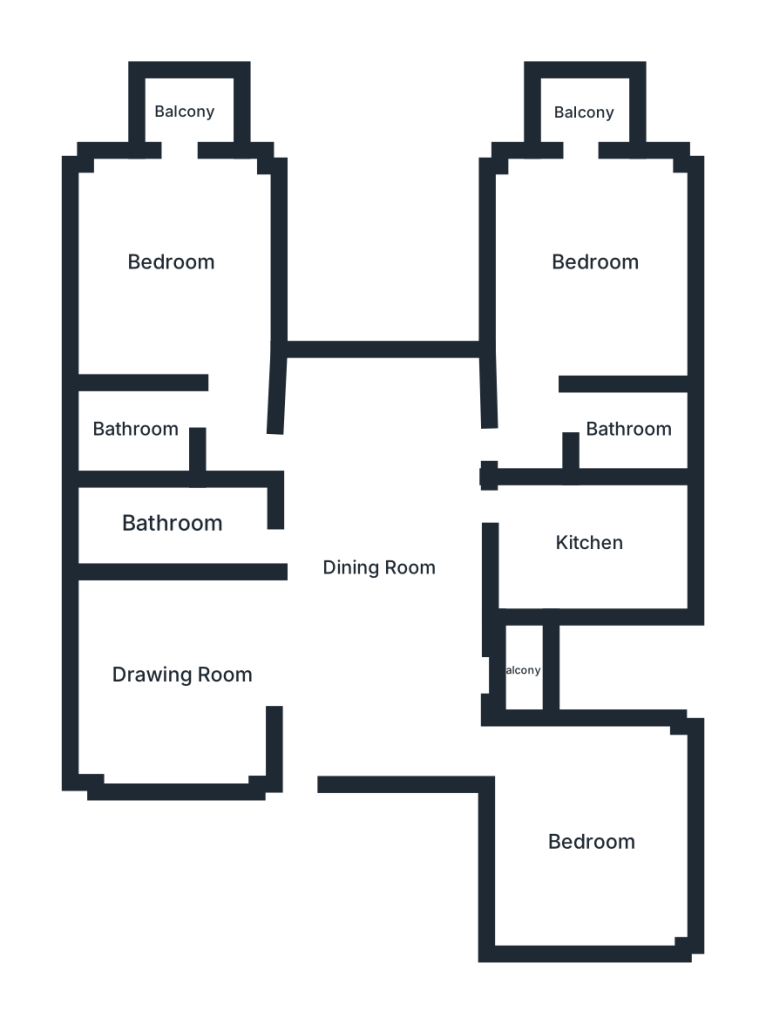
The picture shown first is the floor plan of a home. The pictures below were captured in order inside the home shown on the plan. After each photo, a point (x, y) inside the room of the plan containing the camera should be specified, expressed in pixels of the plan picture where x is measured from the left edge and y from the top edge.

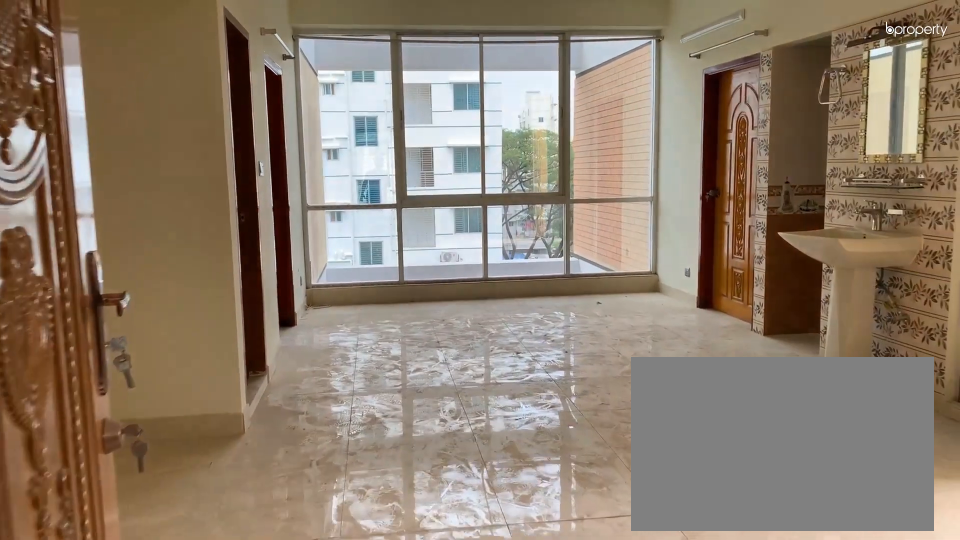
(374, 564)
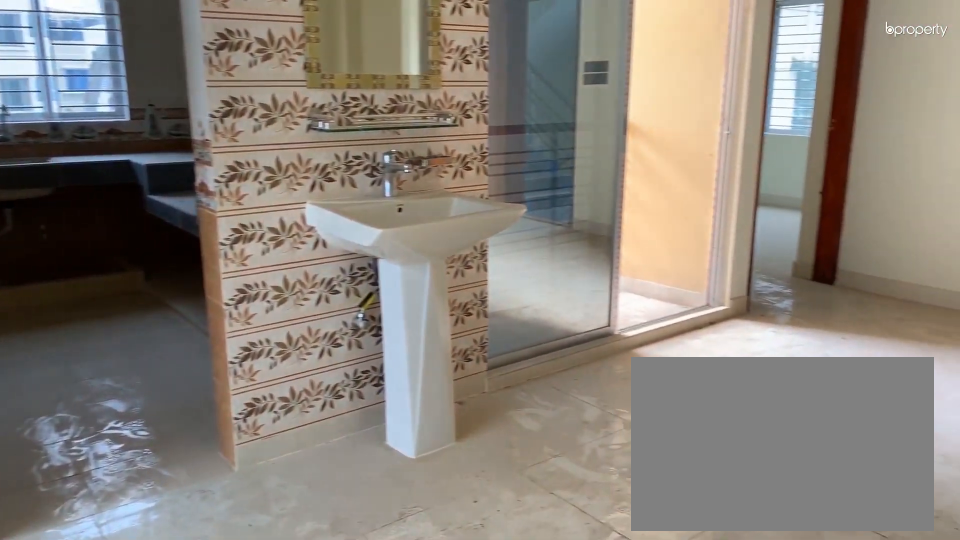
(374, 564)
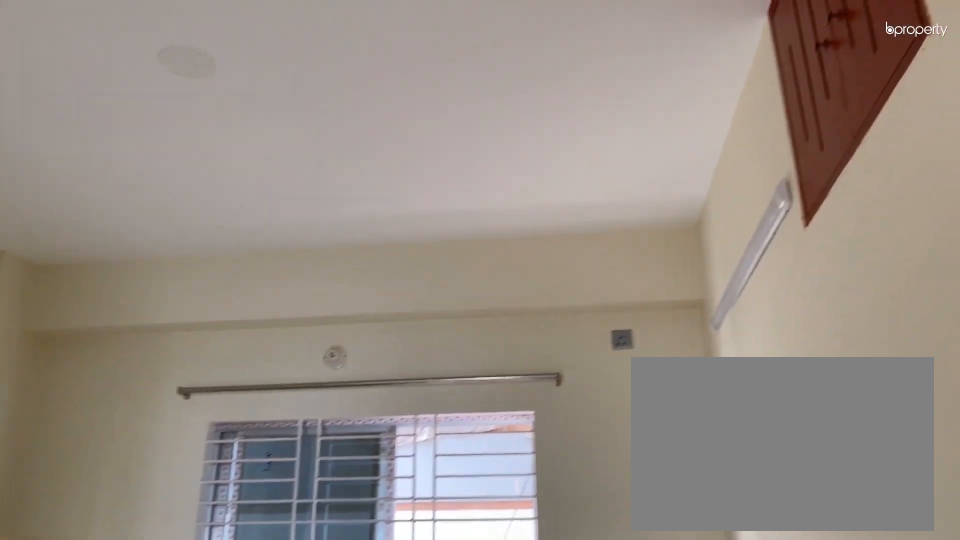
(183, 676)
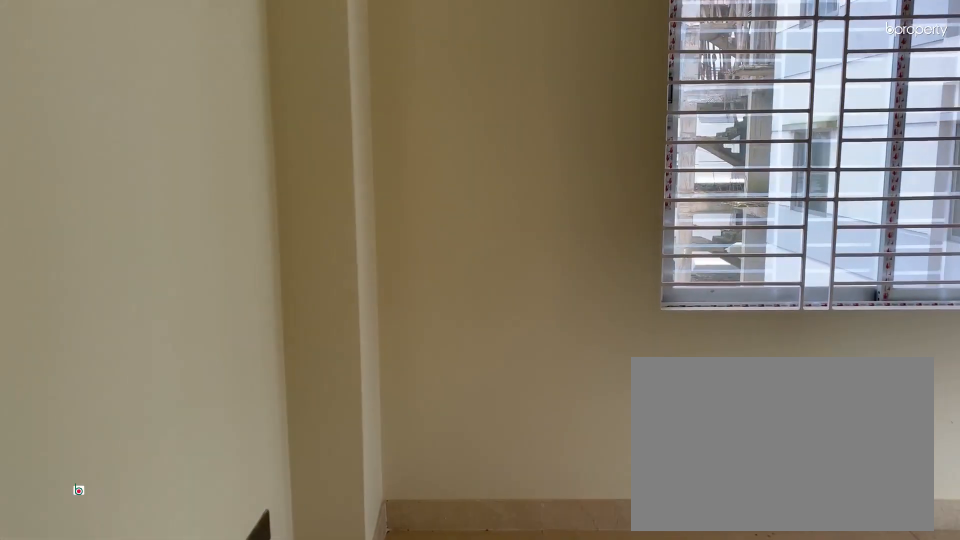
(591, 838)
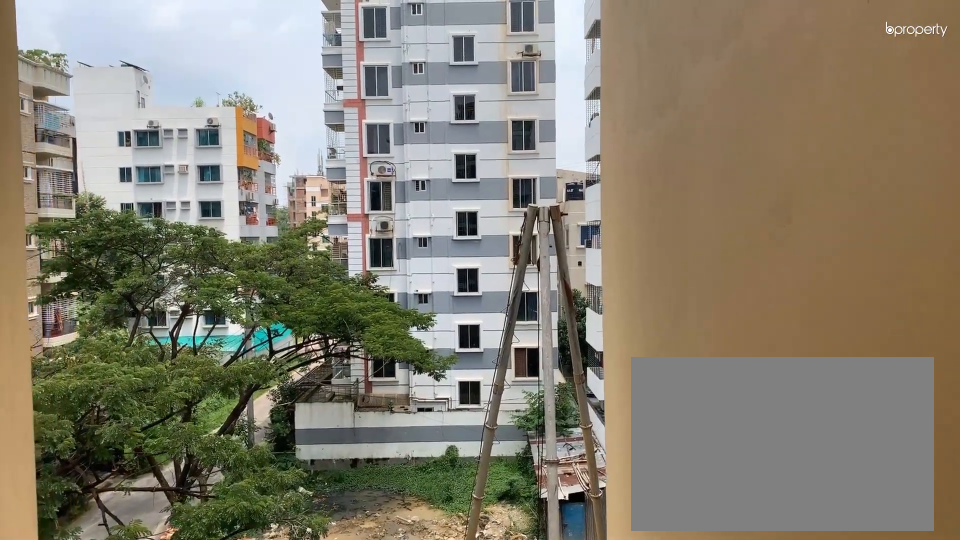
(516, 673)
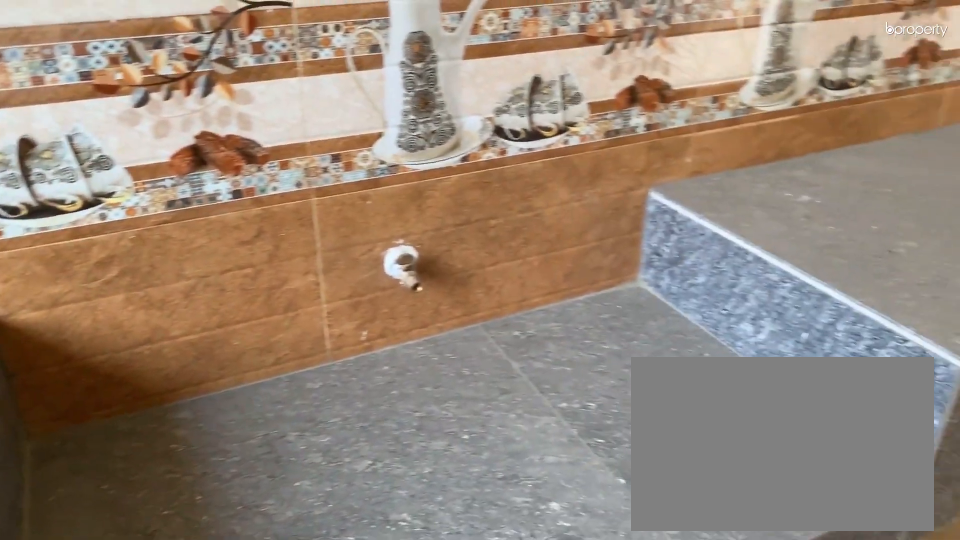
(581, 543)
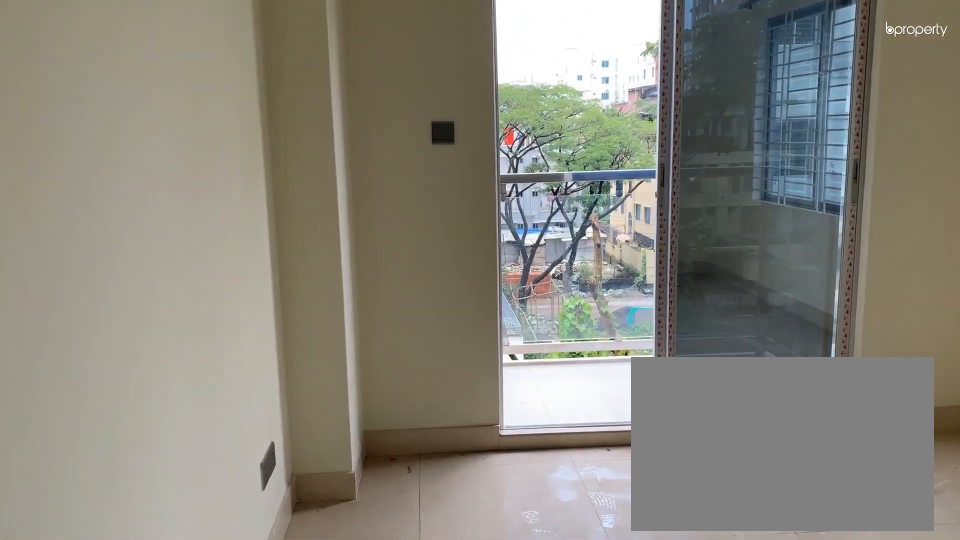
(591, 265)
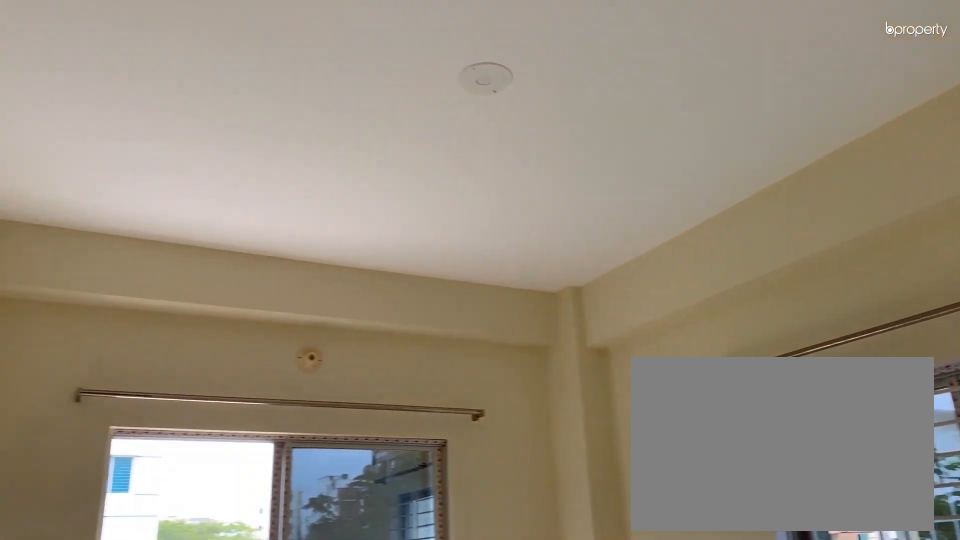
(591, 265)
